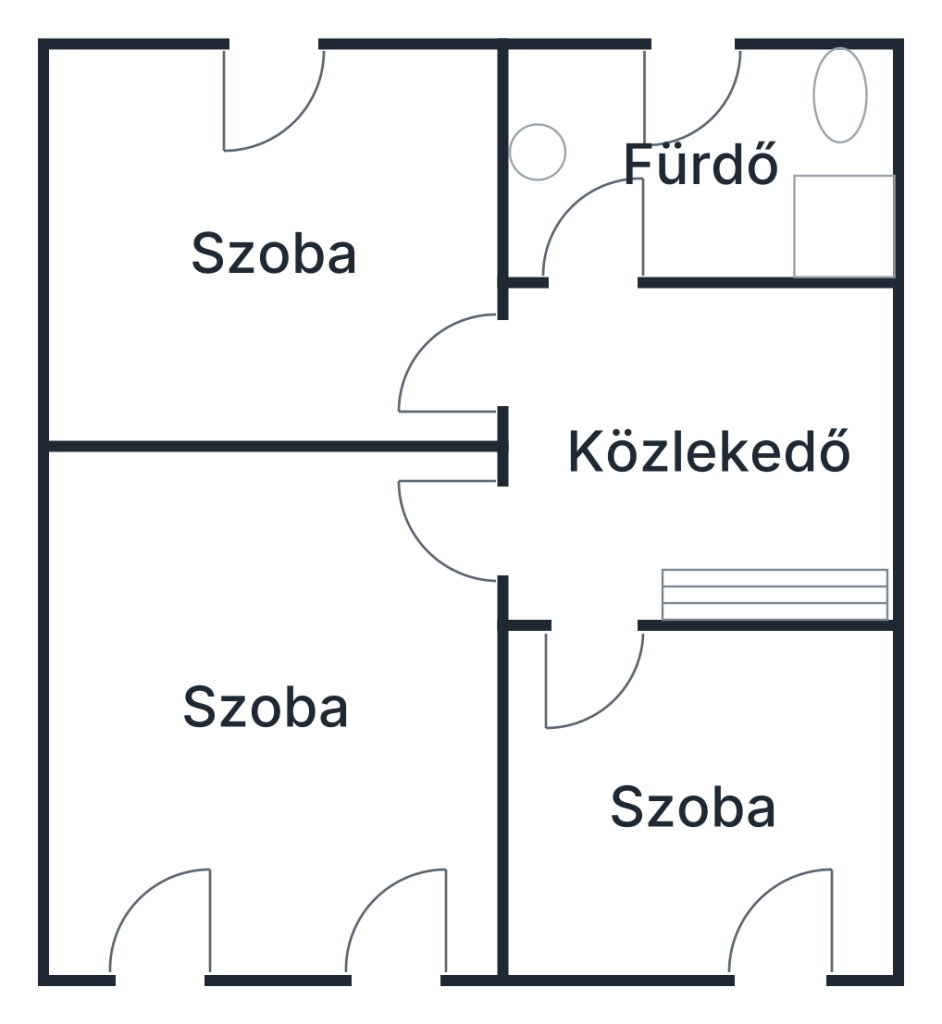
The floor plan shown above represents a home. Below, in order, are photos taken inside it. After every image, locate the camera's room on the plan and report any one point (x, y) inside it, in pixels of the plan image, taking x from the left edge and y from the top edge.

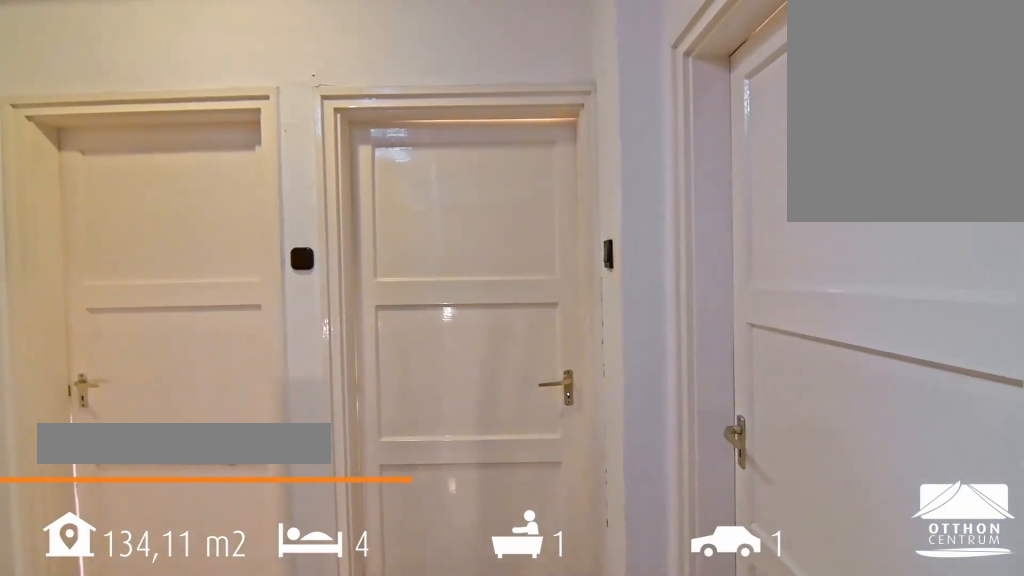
(699, 454)
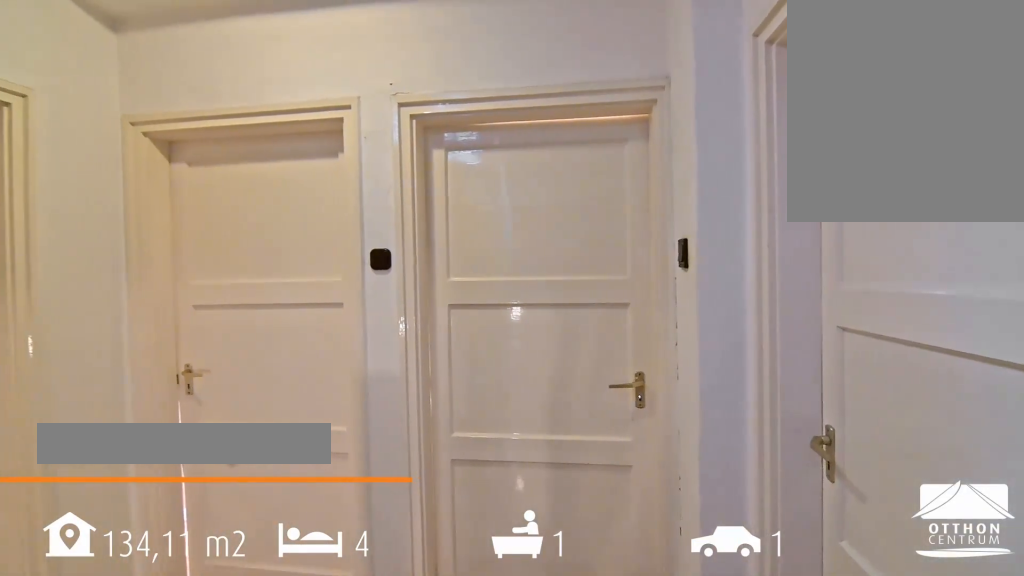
(699, 454)
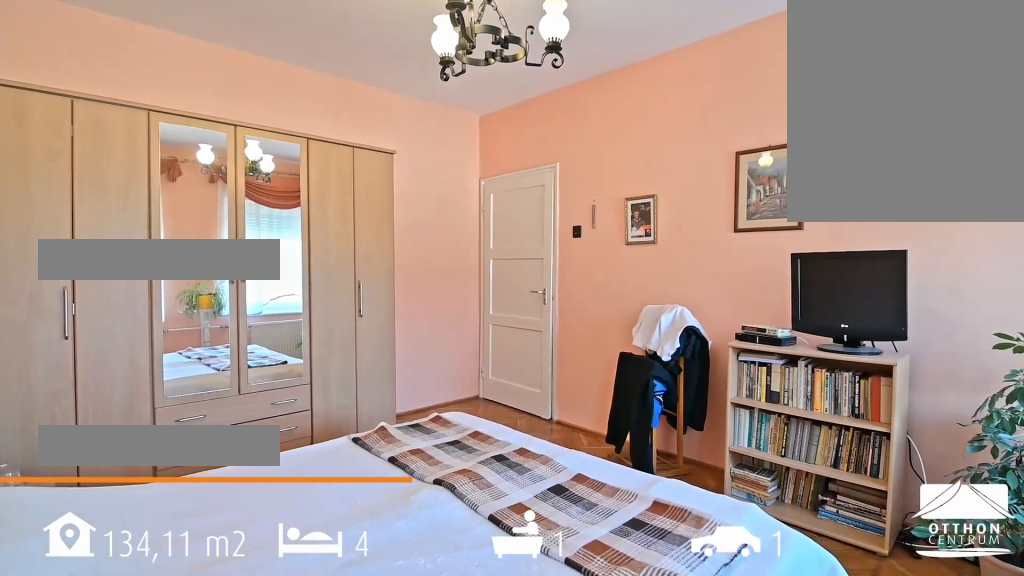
(274, 724)
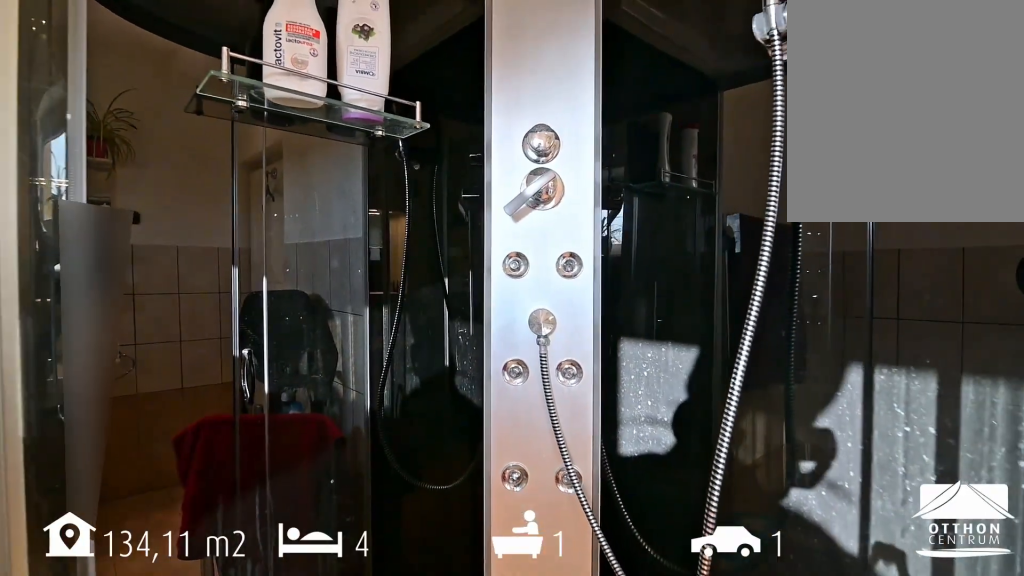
(690, 168)
